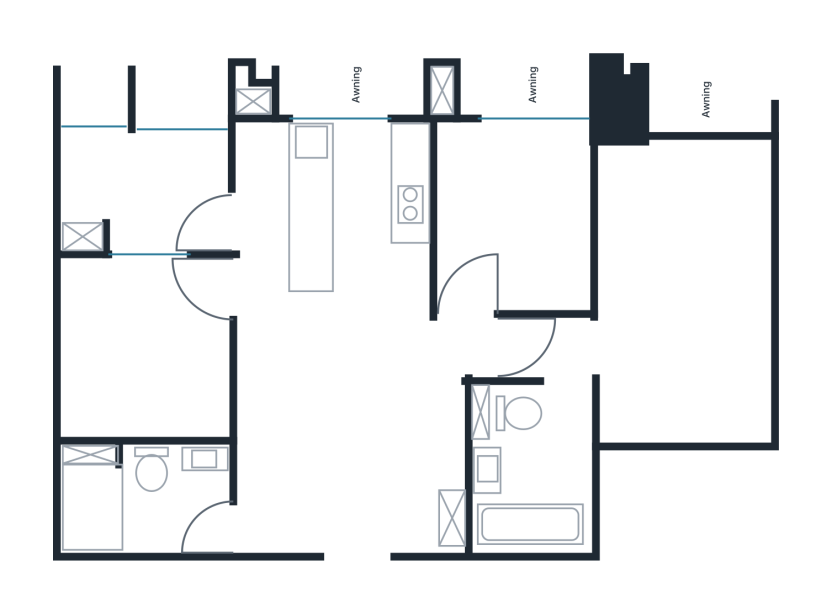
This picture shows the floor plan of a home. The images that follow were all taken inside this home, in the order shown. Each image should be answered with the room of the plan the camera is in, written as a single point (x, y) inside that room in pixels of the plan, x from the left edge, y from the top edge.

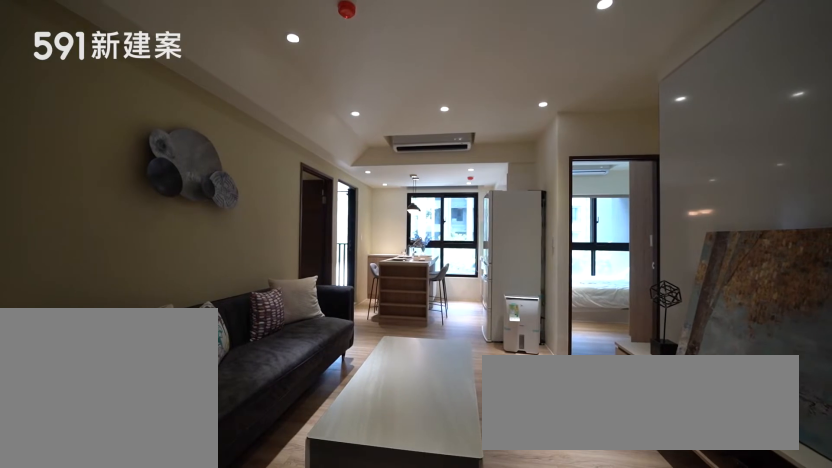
(349, 436)
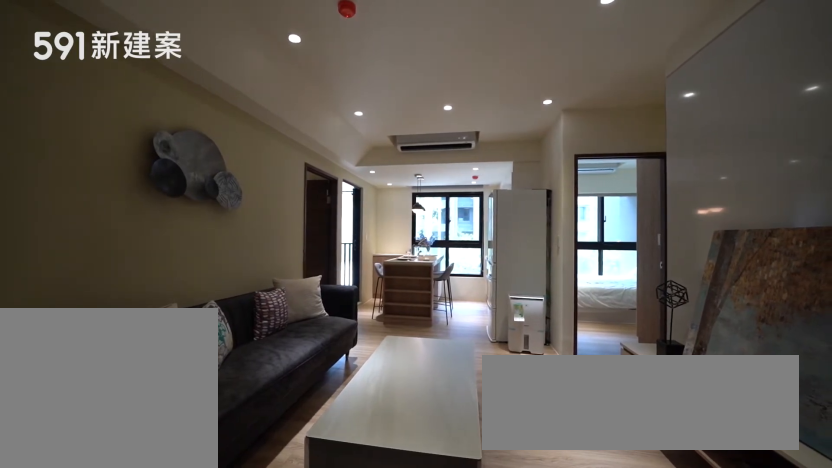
(349, 436)
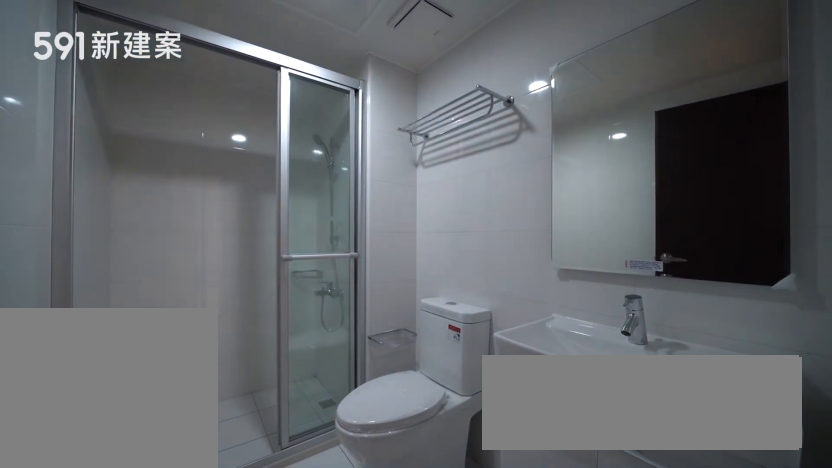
(142, 497)
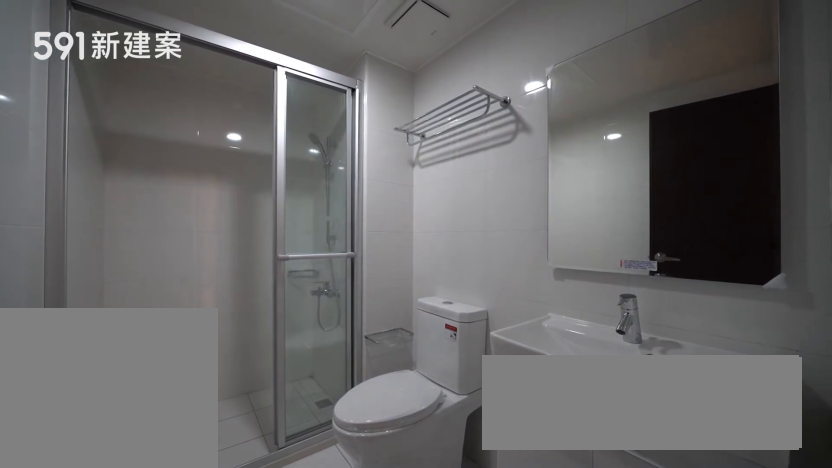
(142, 497)
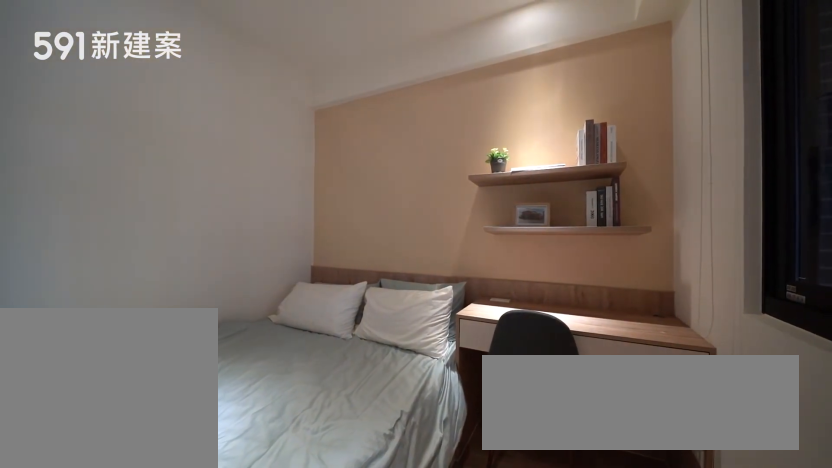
(145, 350)
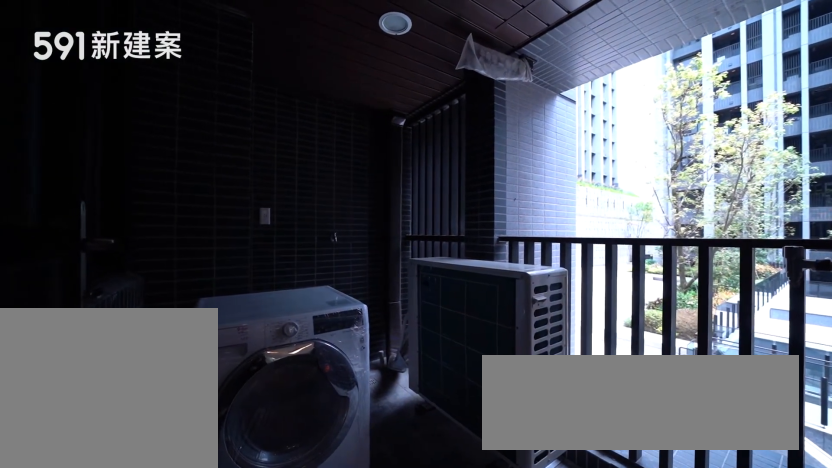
(145, 188)
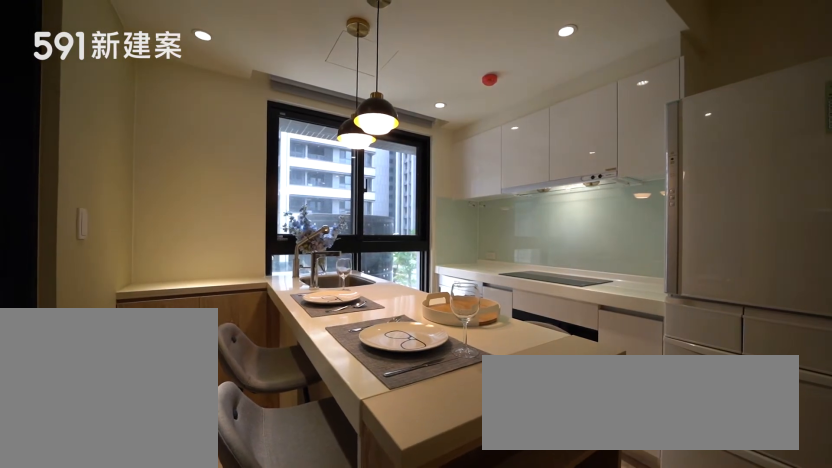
(294, 217)
